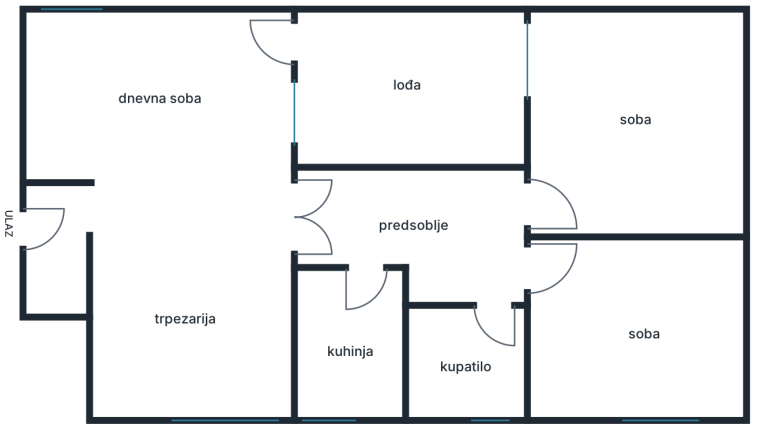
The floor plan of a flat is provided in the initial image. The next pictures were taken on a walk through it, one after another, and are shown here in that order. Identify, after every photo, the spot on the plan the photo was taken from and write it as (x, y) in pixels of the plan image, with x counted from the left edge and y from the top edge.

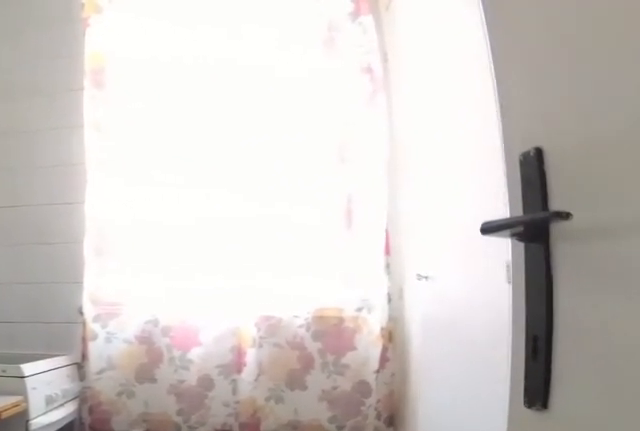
(350, 257)
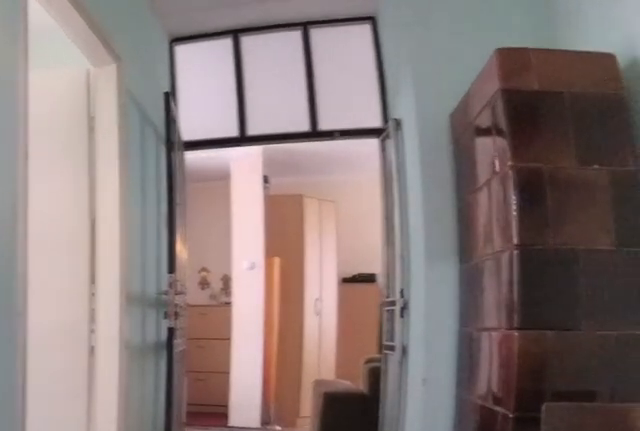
(450, 226)
